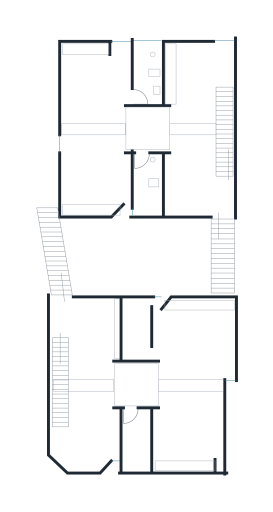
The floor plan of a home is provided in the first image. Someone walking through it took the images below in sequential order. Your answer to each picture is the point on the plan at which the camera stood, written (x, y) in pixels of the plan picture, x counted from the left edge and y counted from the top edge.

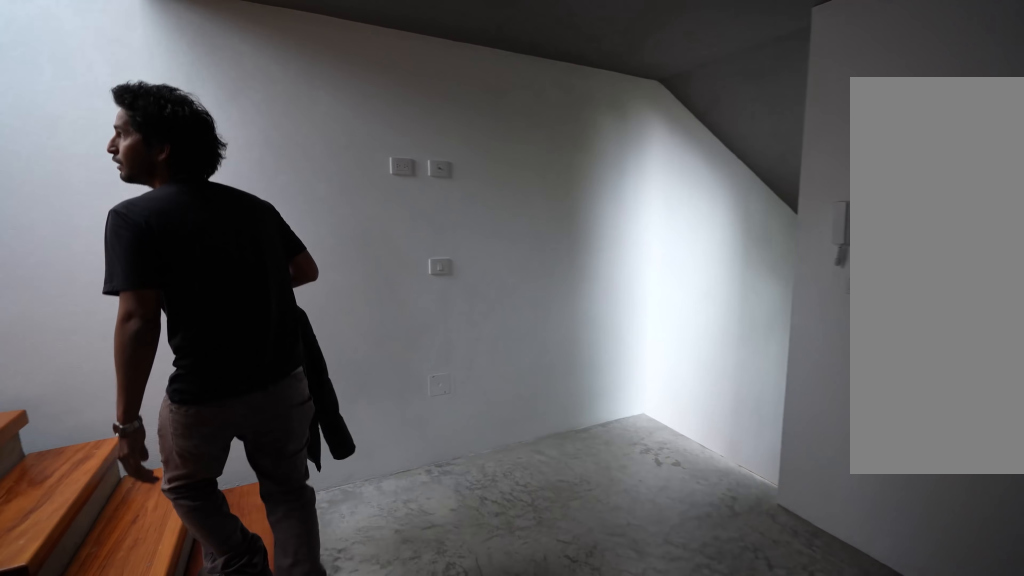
(149, 142)
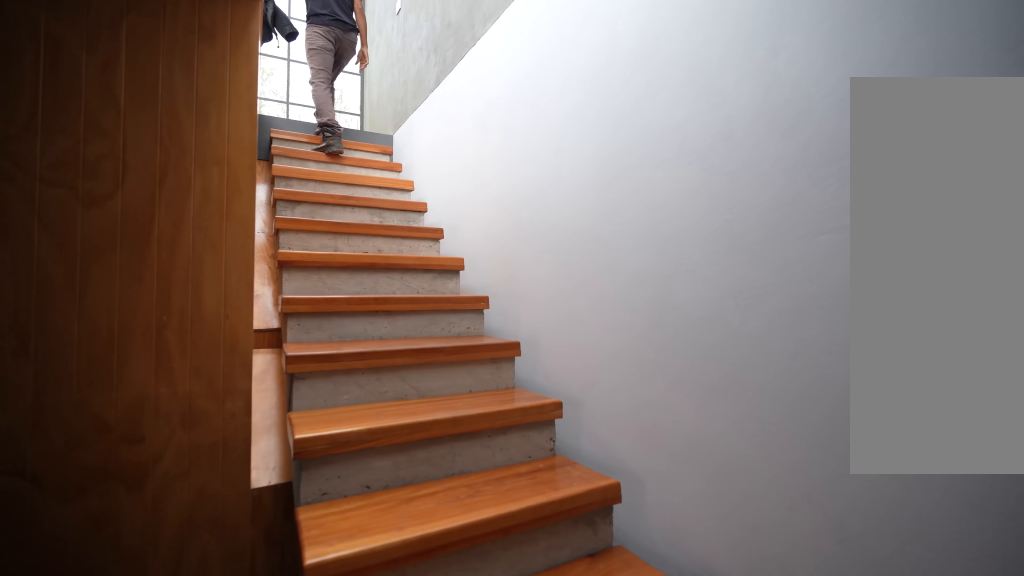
(194, 185)
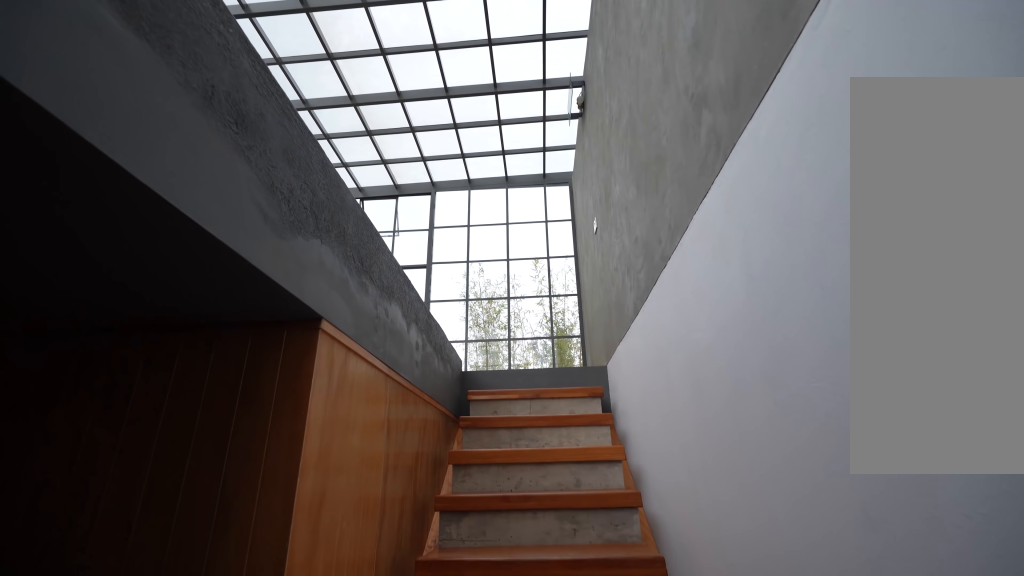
(209, 207)
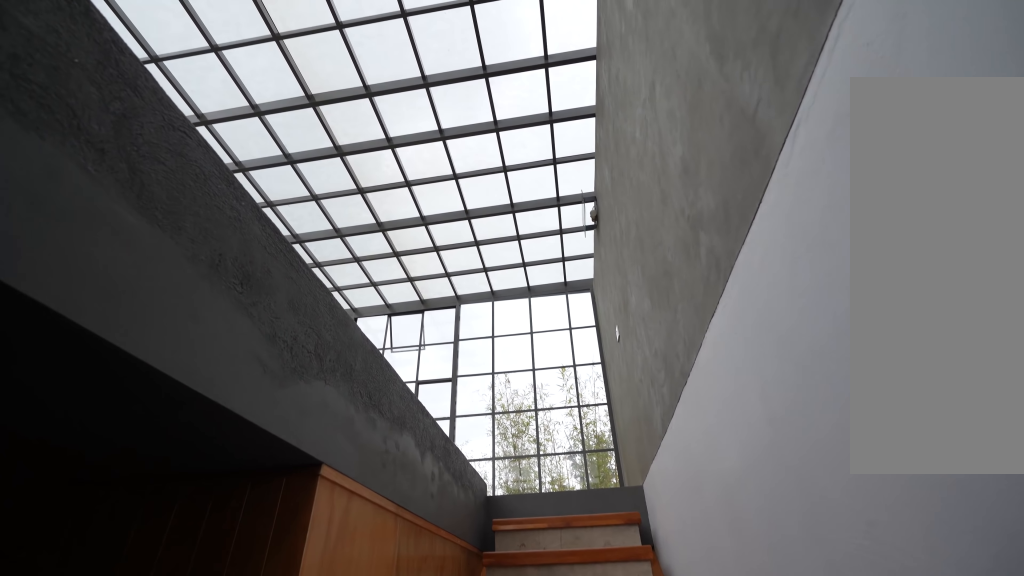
(211, 207)
